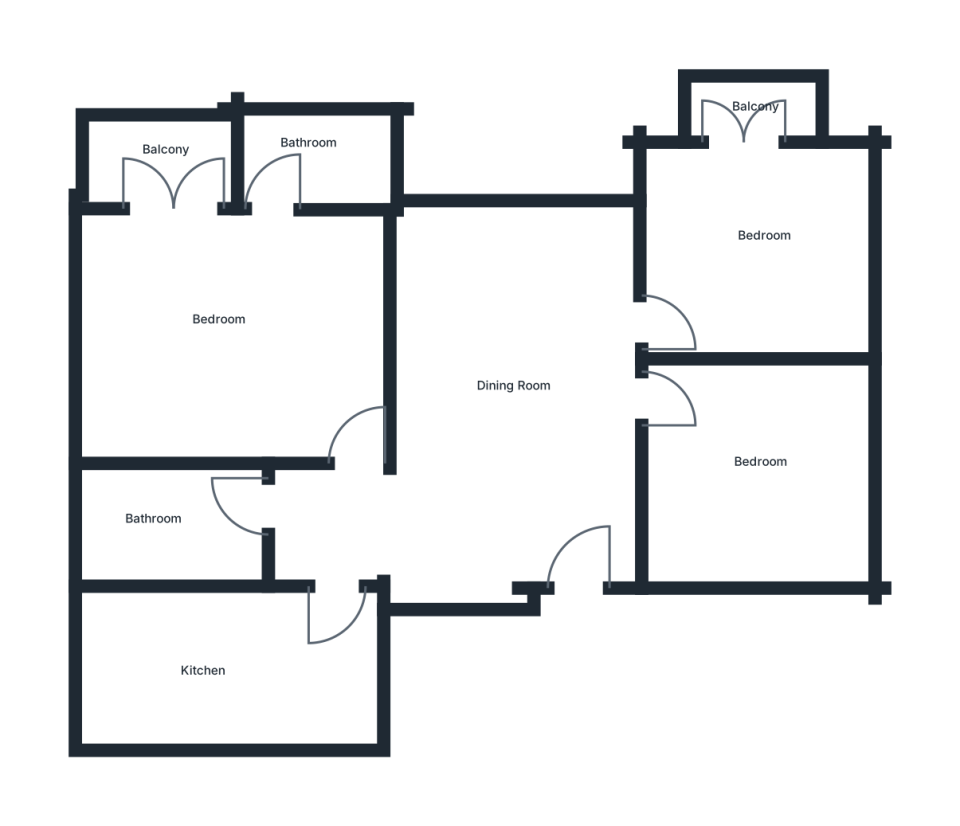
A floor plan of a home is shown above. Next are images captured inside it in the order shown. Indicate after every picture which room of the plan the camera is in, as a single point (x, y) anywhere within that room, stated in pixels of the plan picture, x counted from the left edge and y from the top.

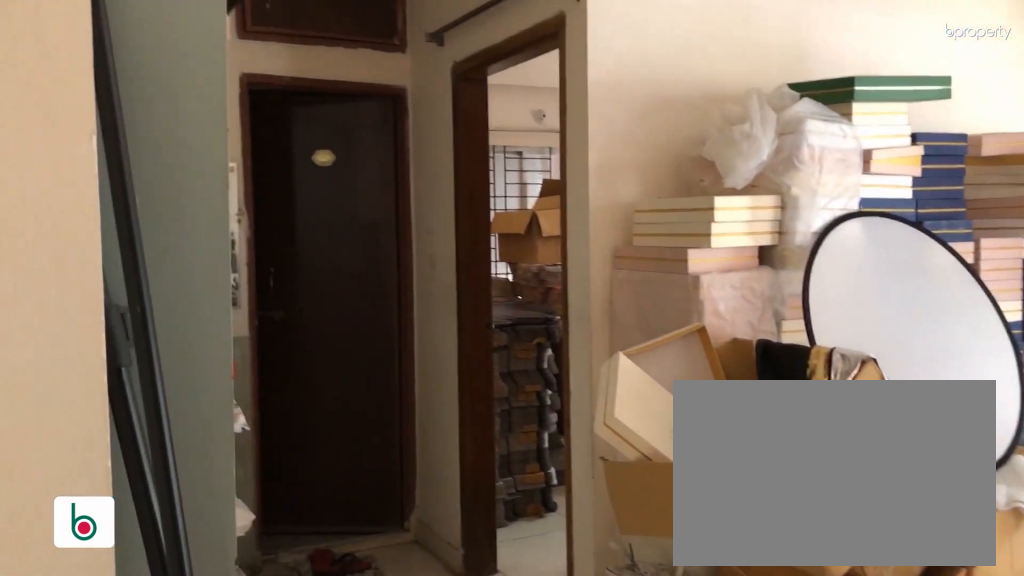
(524, 427)
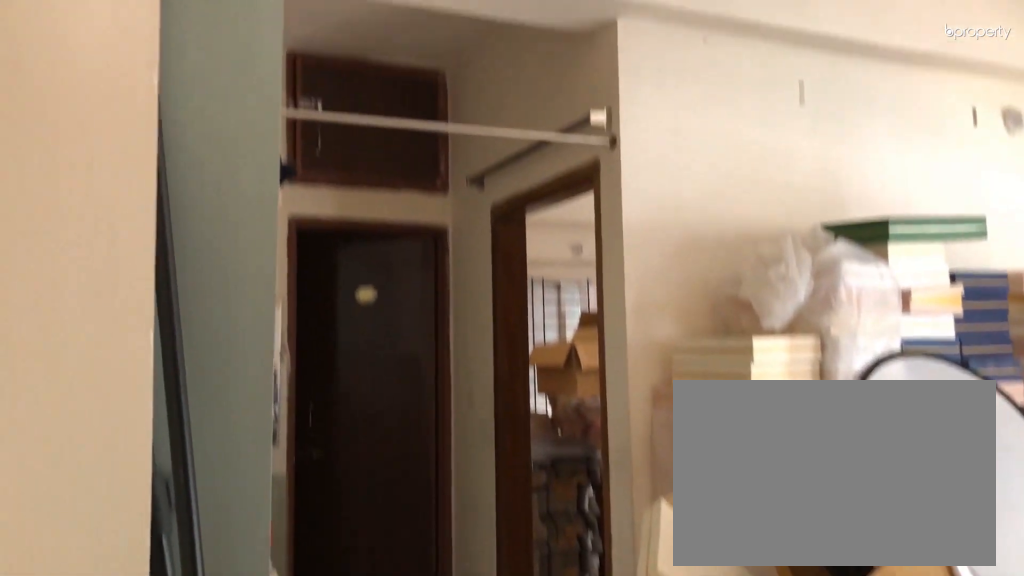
(524, 427)
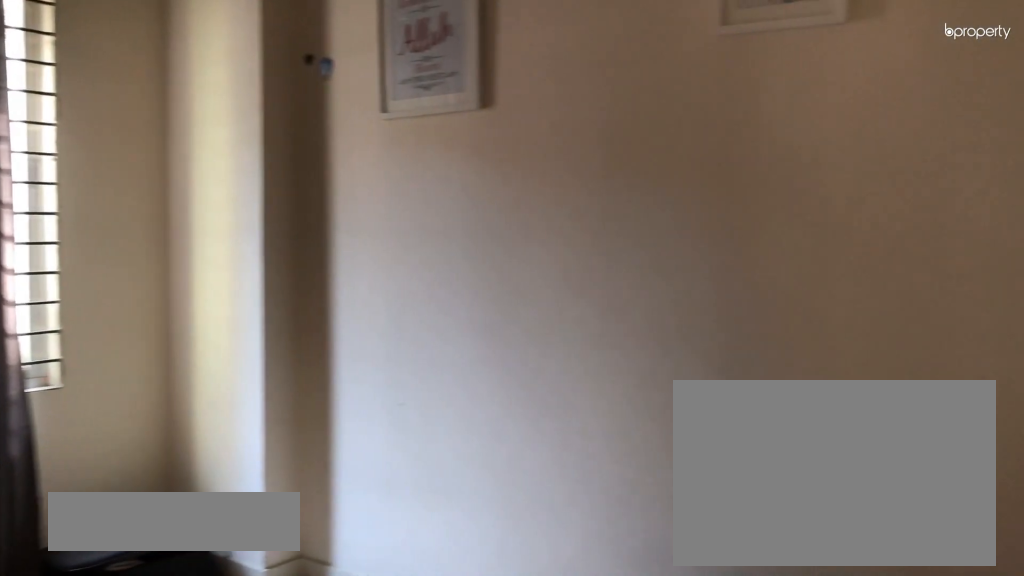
(763, 460)
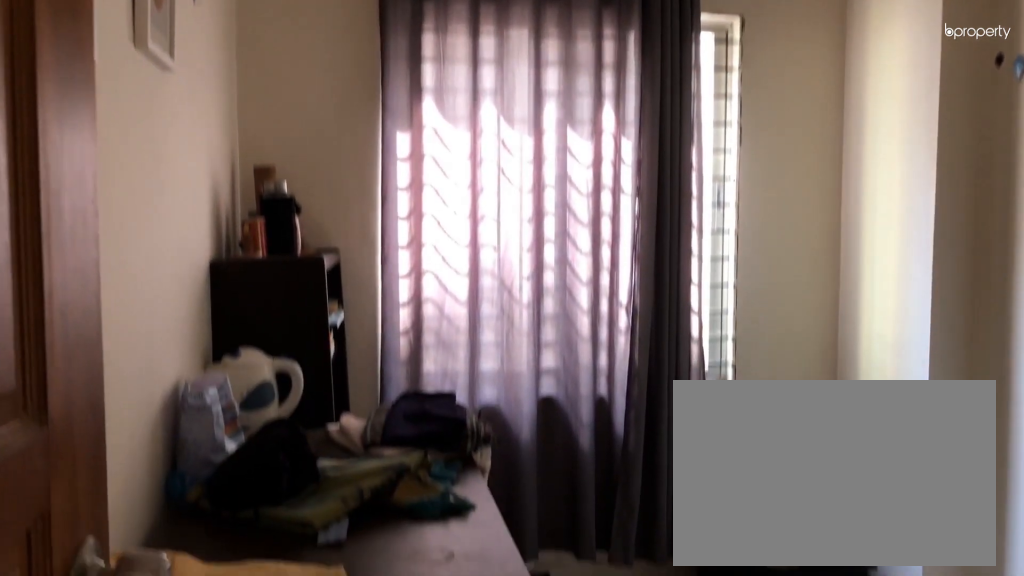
(763, 460)
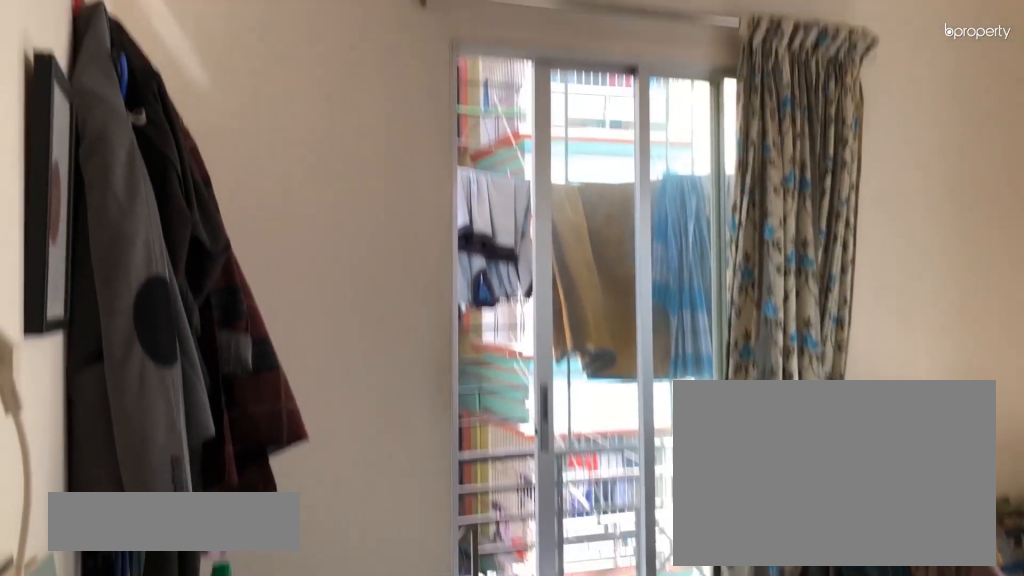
(755, 237)
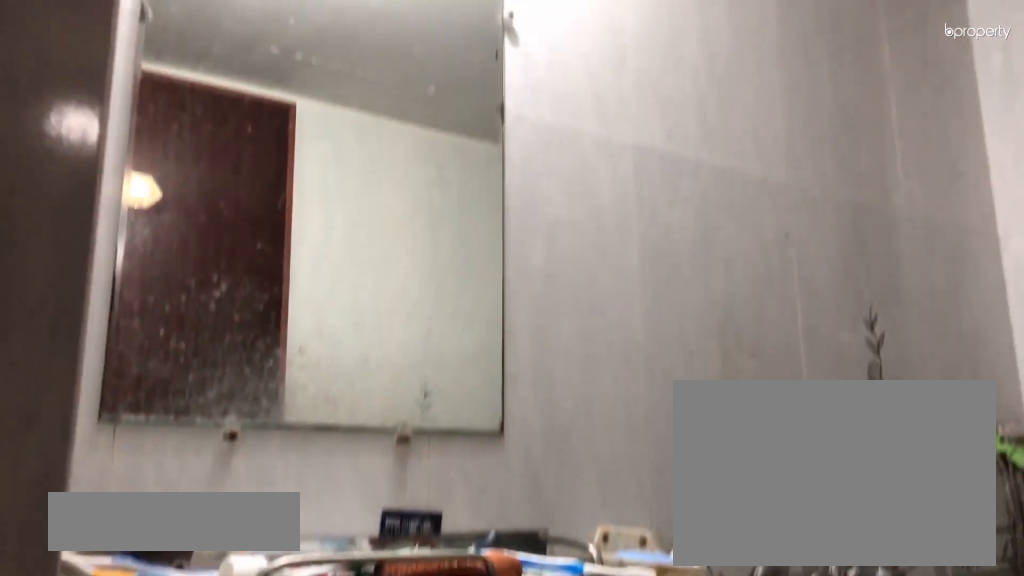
(189, 508)
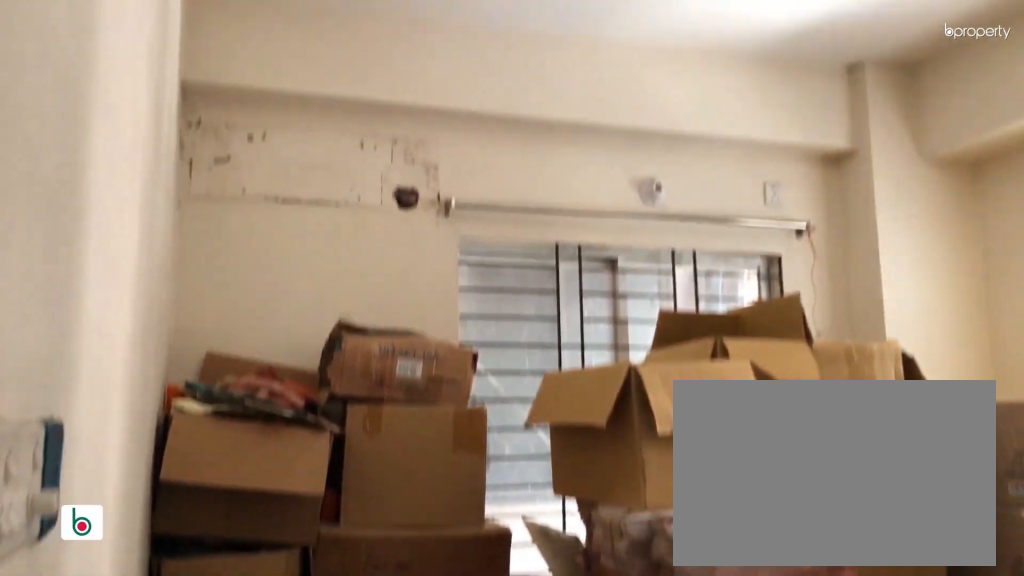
(257, 325)
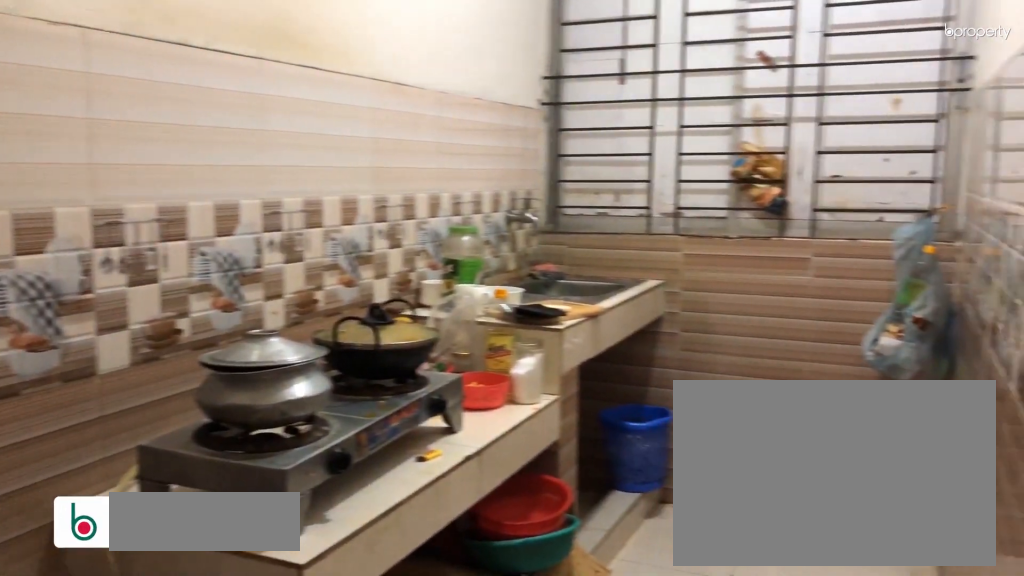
(205, 666)
